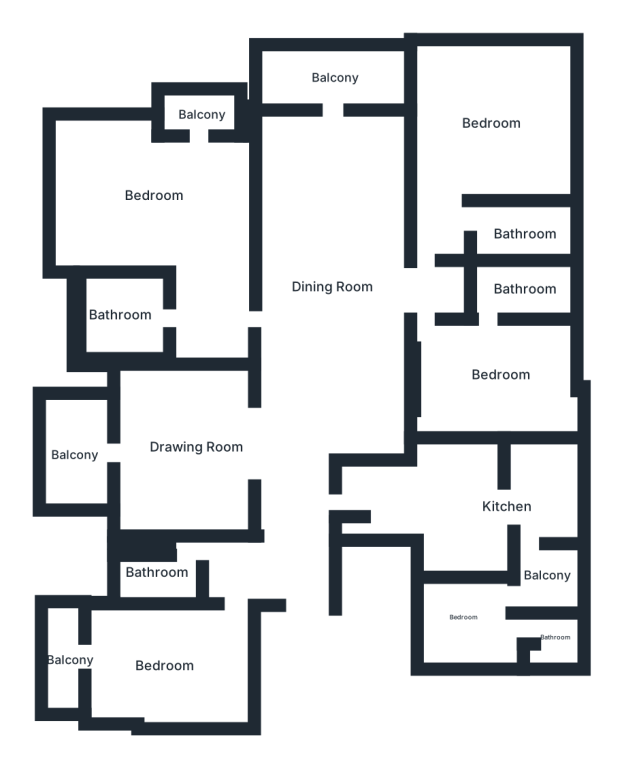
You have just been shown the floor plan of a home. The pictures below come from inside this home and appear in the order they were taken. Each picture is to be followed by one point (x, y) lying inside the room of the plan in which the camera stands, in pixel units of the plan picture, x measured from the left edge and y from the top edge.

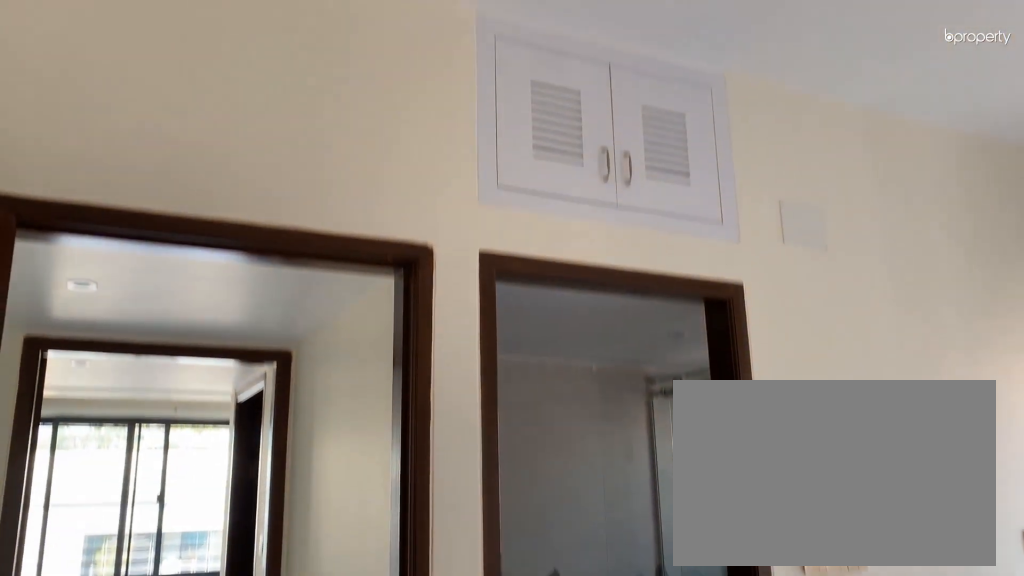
(501, 380)
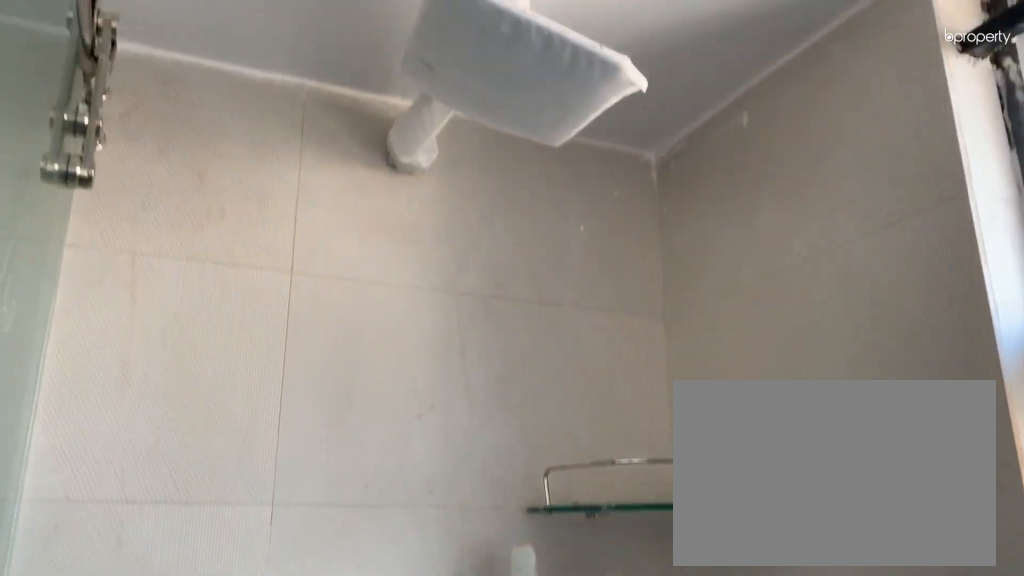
(522, 290)
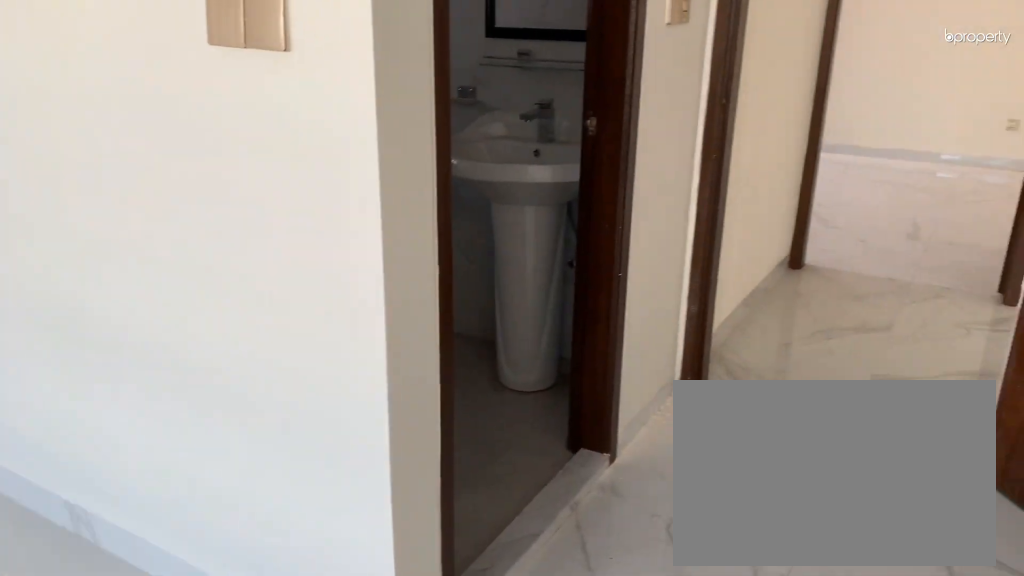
(491, 121)
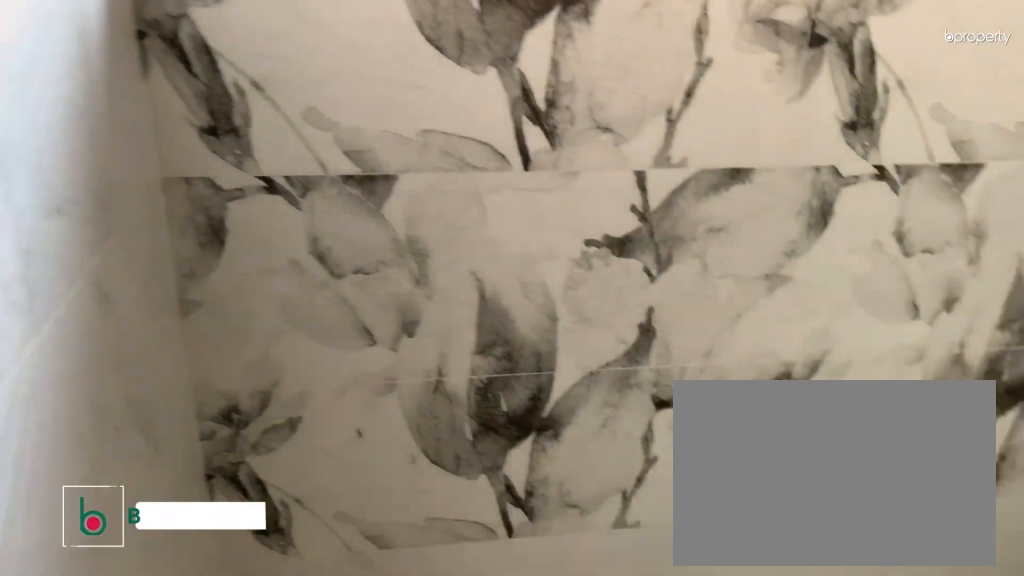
(522, 237)
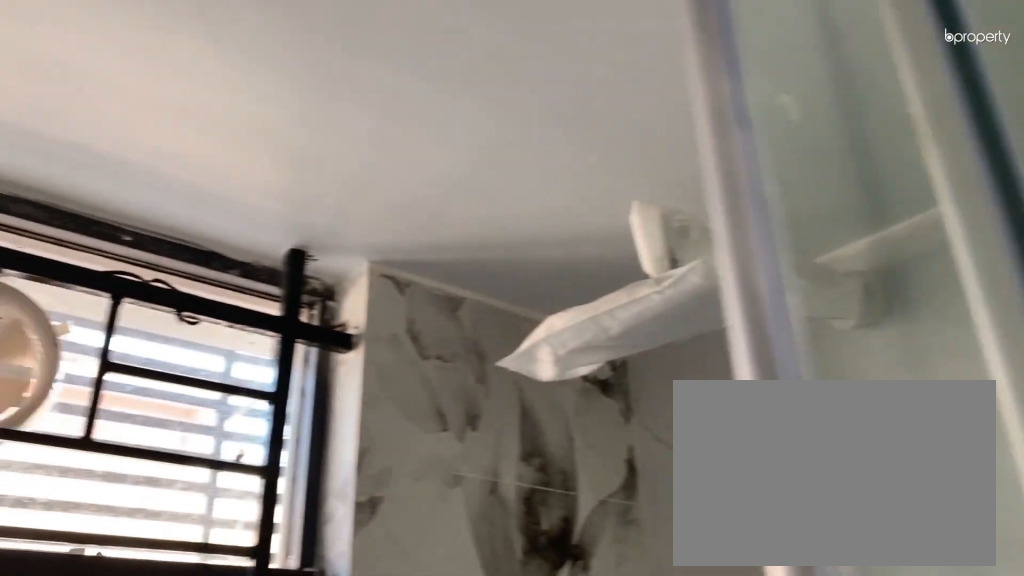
(522, 237)
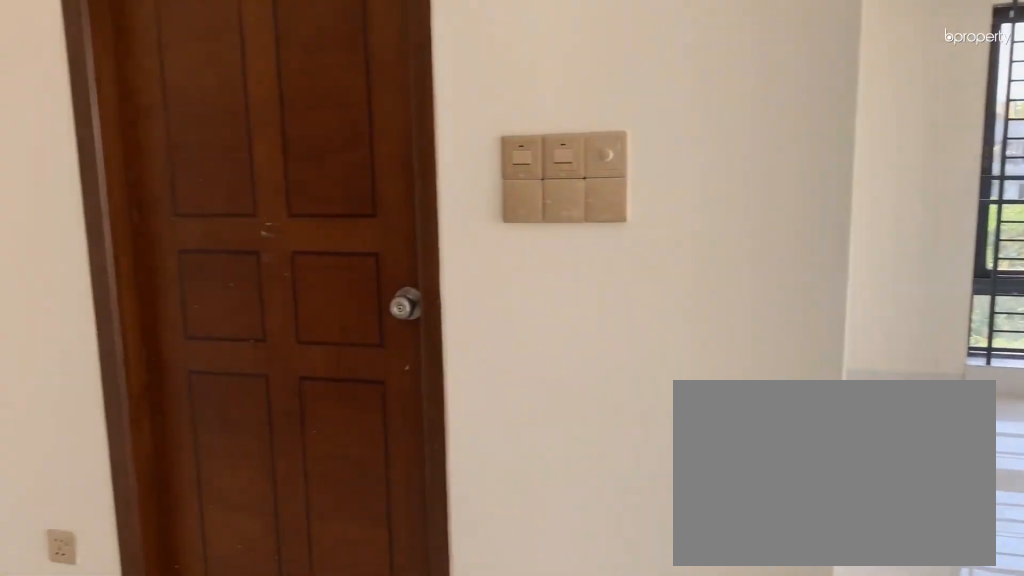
(157, 200)
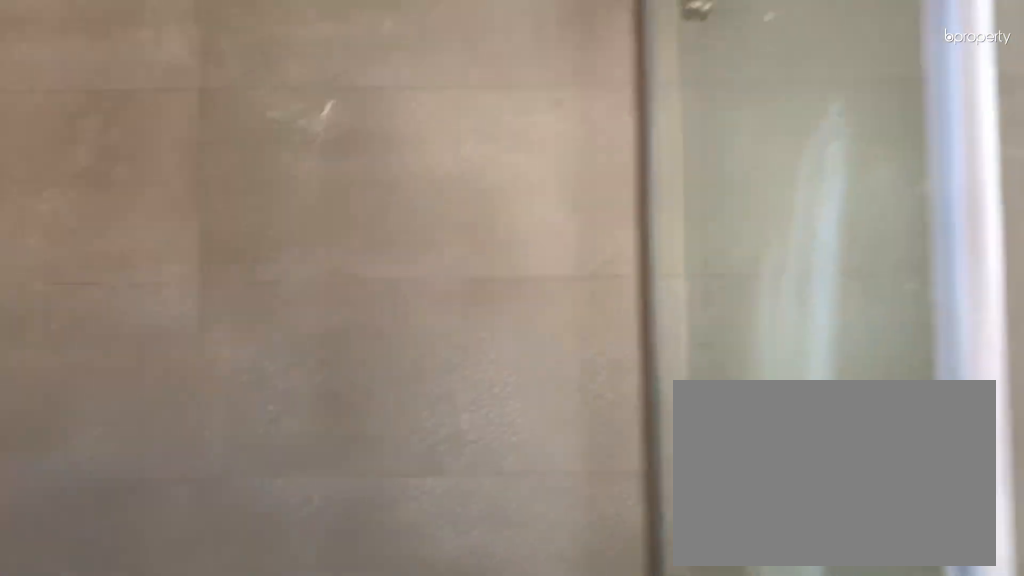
(119, 322)
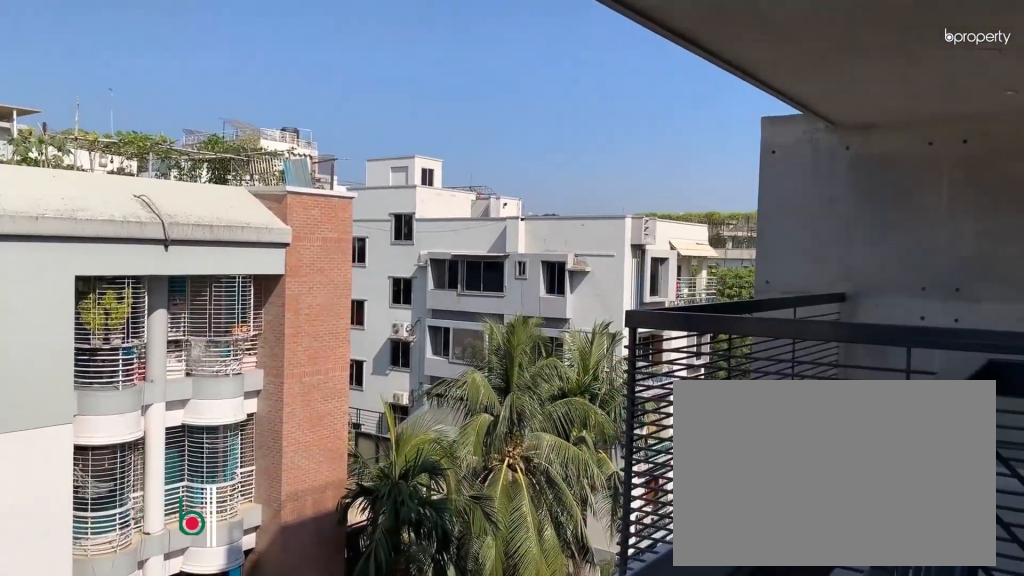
(200, 110)
